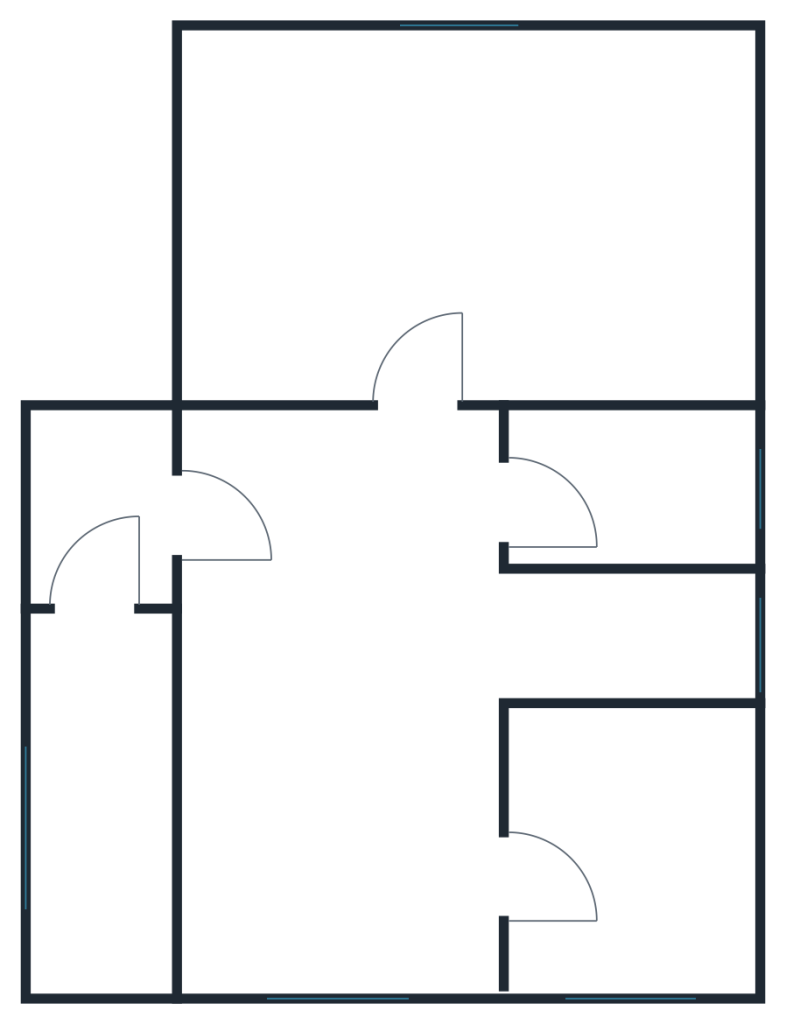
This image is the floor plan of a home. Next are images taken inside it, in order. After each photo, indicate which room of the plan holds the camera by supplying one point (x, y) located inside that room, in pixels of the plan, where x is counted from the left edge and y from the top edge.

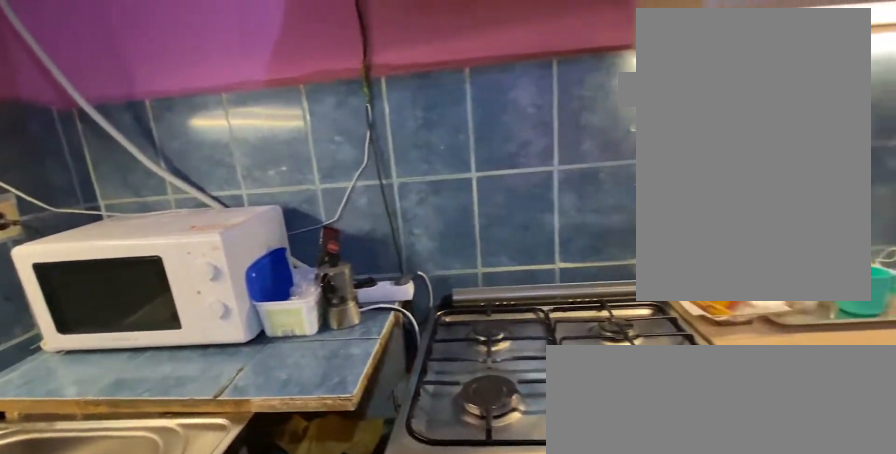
(627, 639)
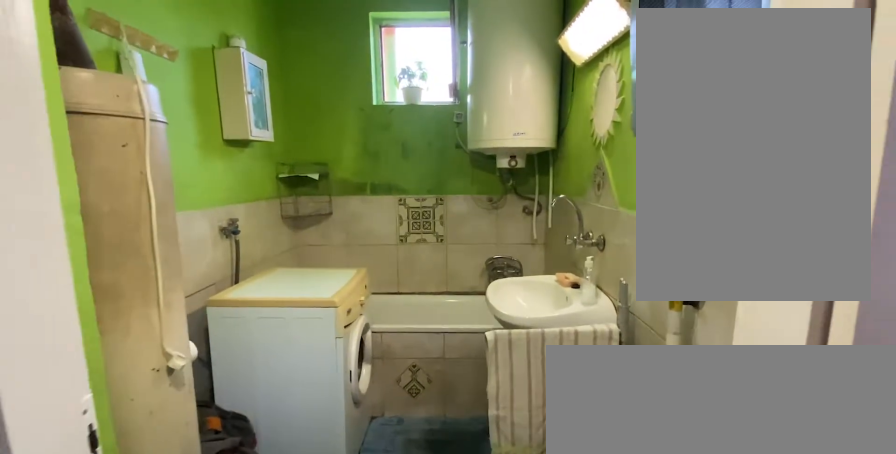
(627, 488)
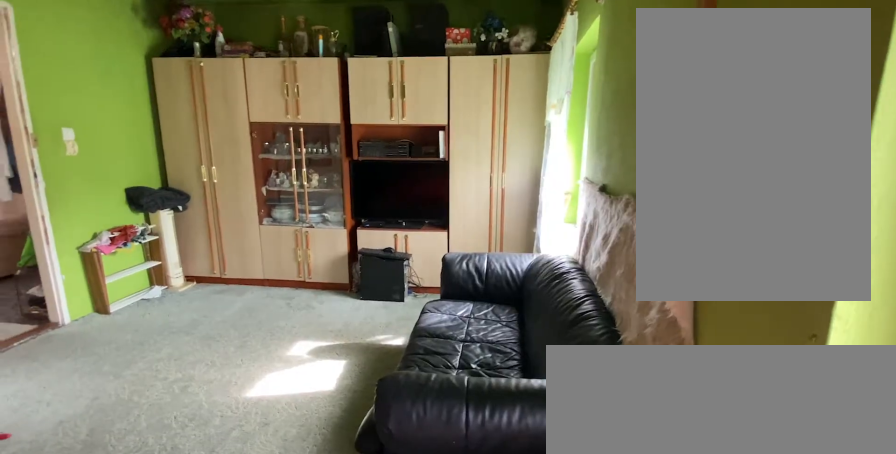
(467, 208)
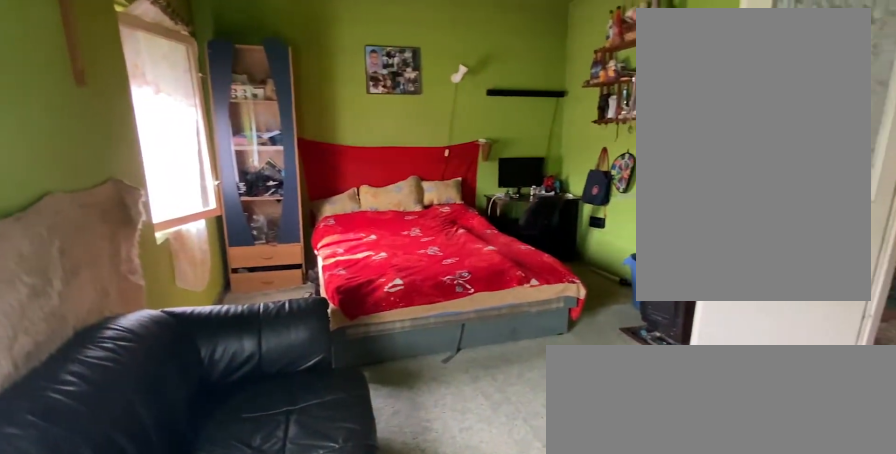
(466, 208)
